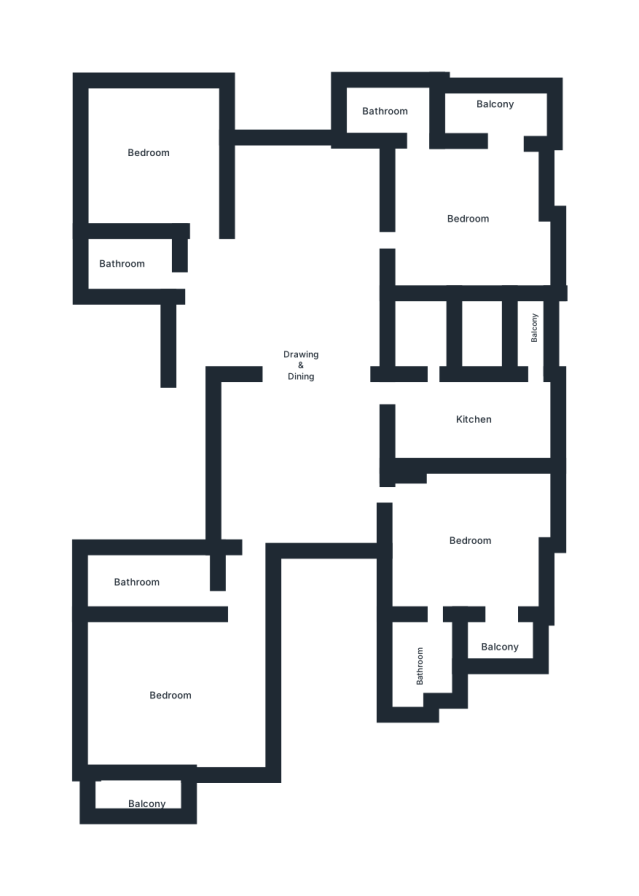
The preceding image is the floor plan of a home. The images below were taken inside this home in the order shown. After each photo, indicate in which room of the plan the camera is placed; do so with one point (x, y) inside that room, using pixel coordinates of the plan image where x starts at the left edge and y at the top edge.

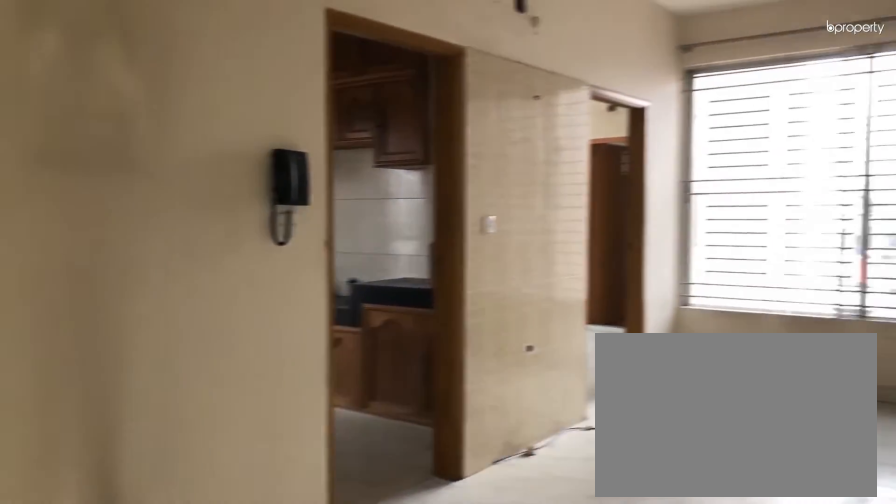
(298, 312)
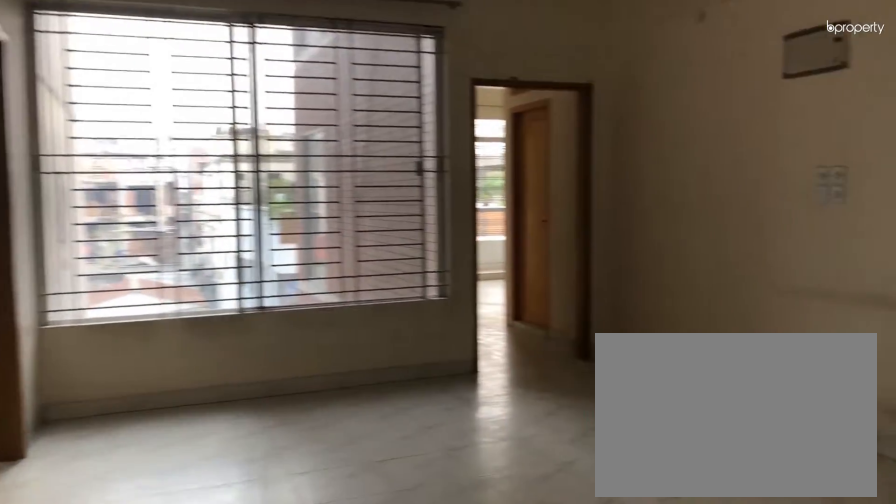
(298, 312)
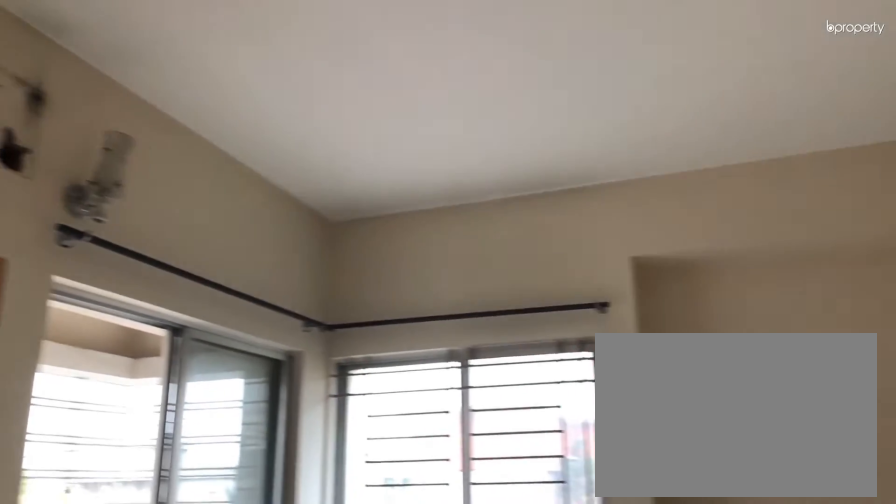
(463, 212)
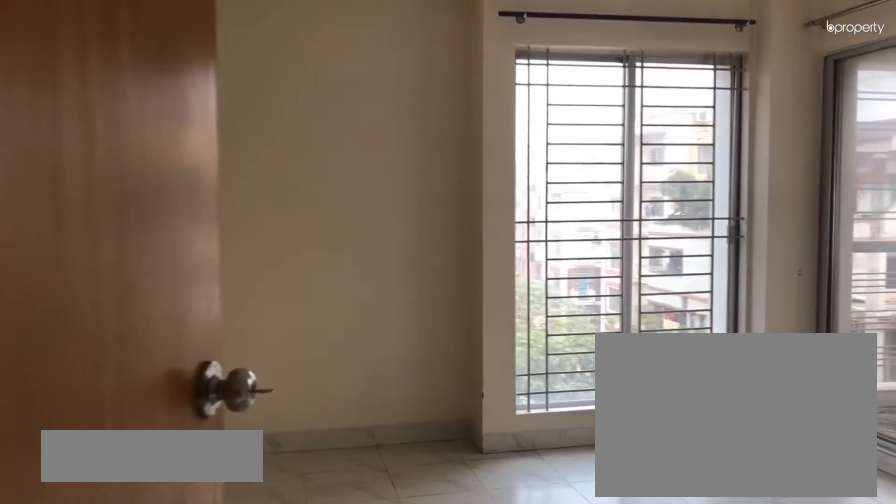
(459, 528)
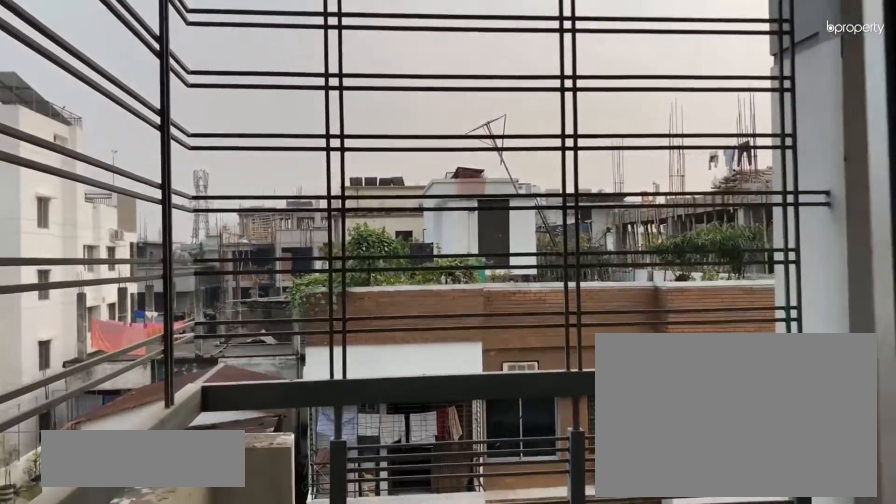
(150, 795)
